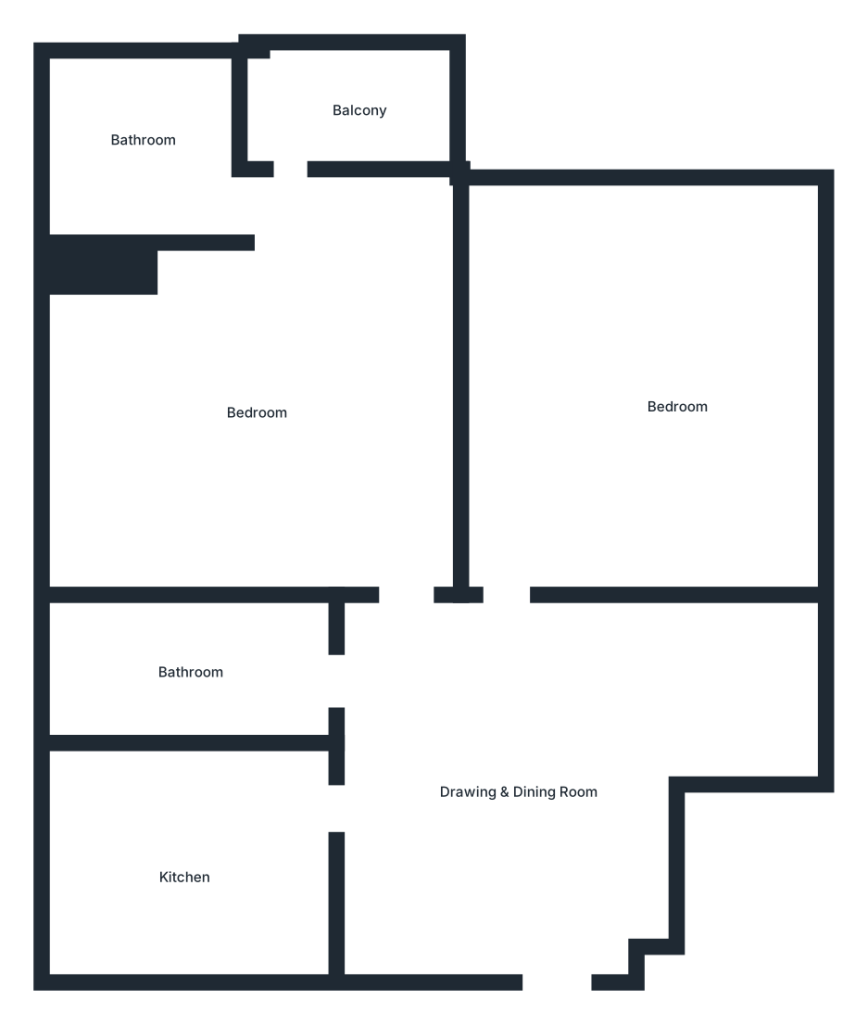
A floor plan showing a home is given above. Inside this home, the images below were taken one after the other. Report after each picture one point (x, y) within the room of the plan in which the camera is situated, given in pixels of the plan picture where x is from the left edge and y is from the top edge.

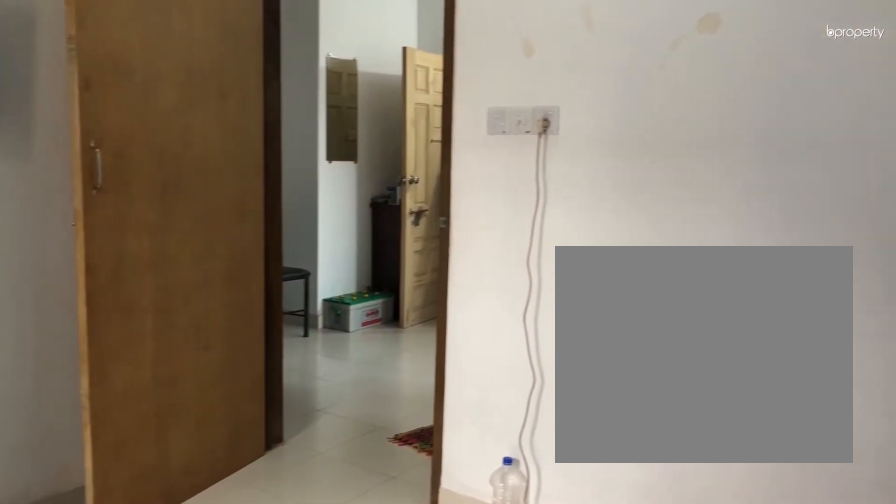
(251, 406)
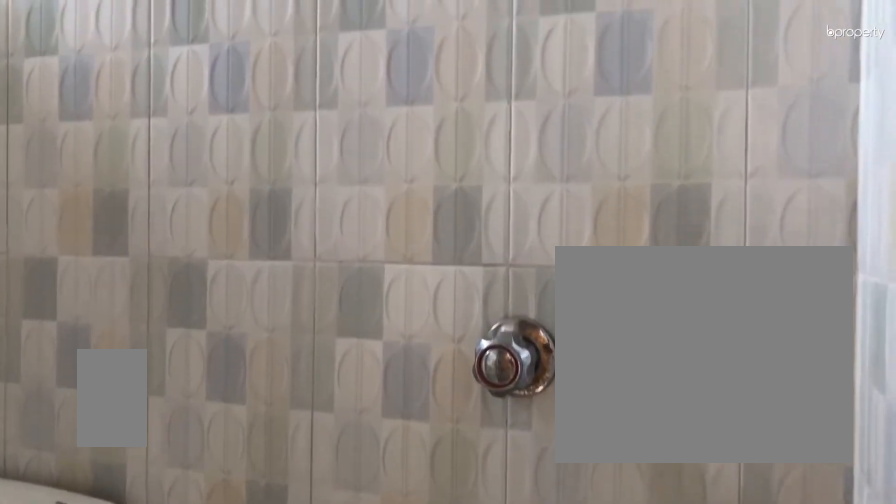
(153, 151)
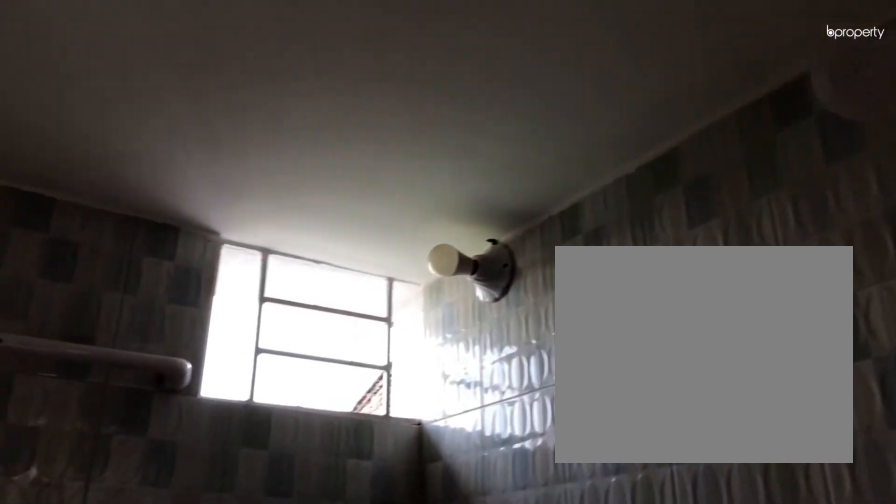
(153, 151)
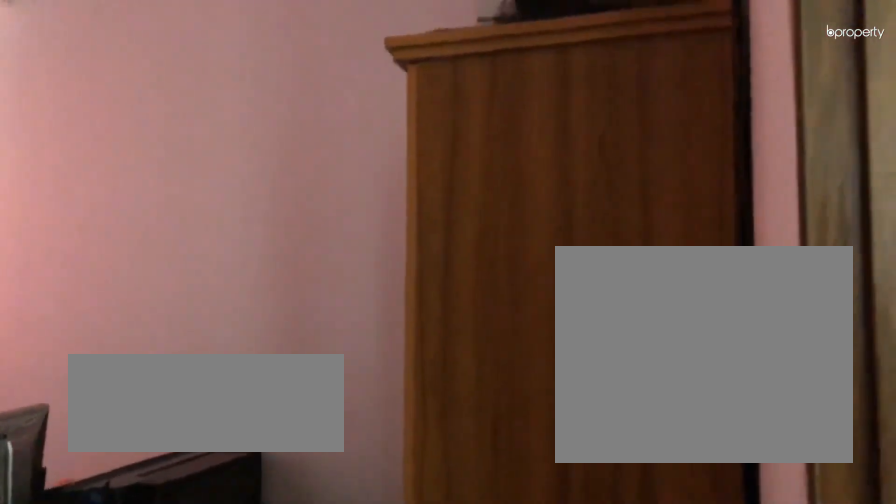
(617, 376)
